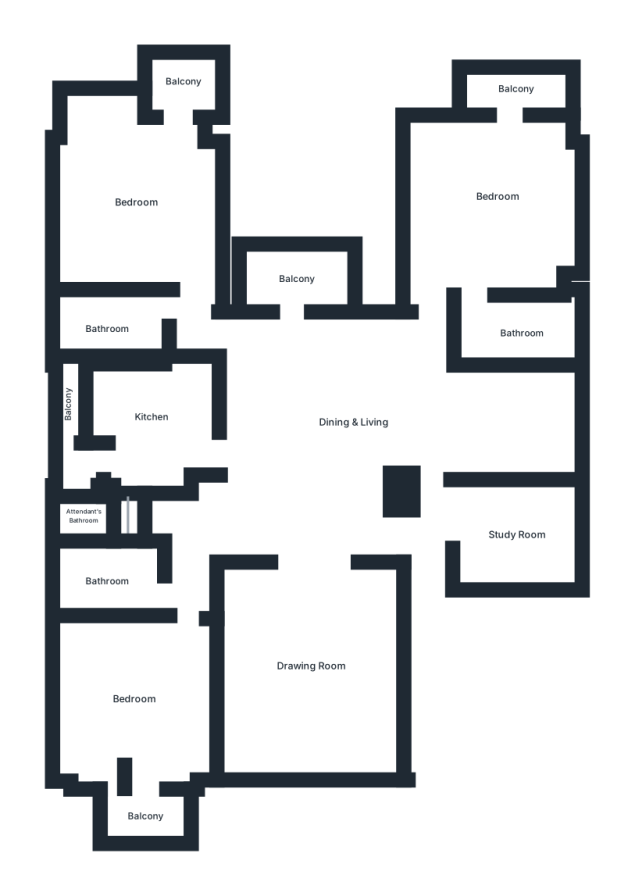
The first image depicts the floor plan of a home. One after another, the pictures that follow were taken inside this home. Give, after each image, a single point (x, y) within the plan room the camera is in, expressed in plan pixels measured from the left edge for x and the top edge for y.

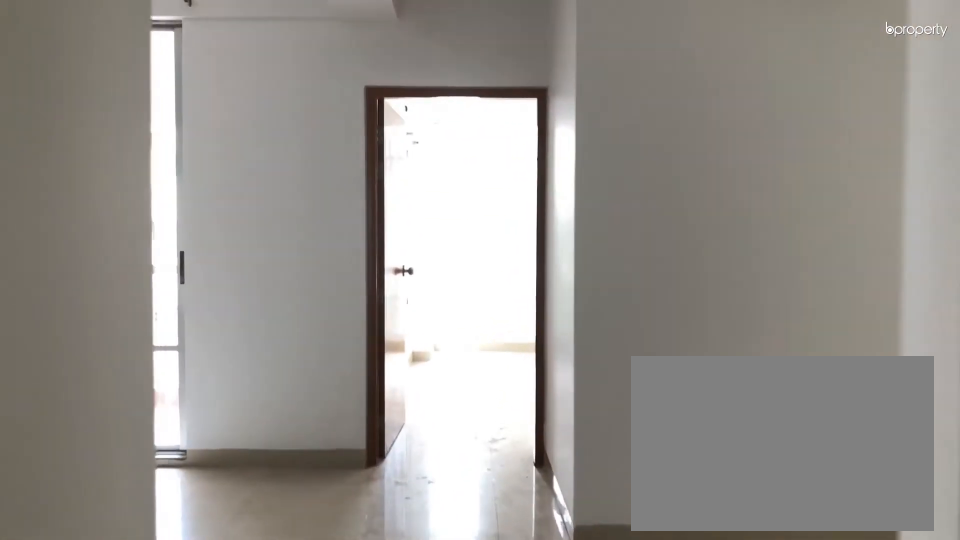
(392, 429)
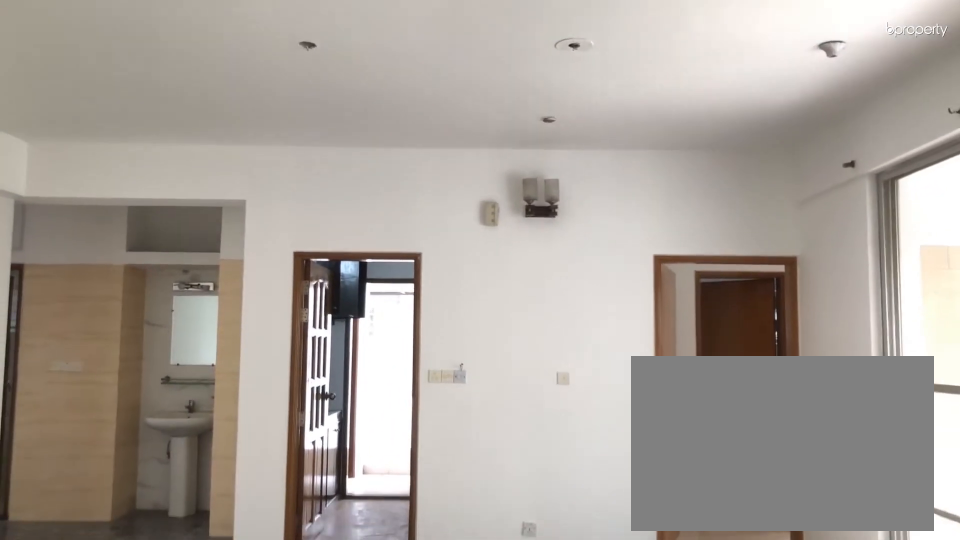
(392, 429)
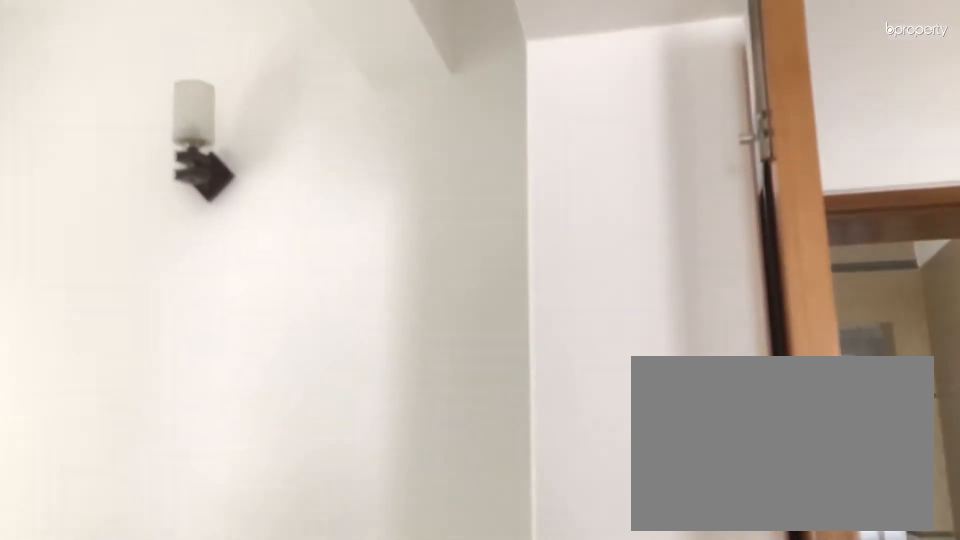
(509, 529)
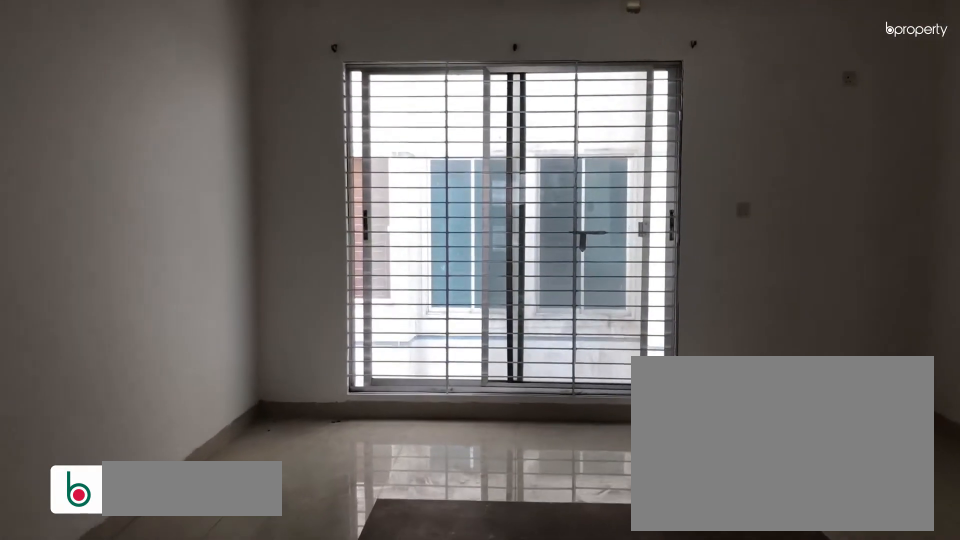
(306, 660)
